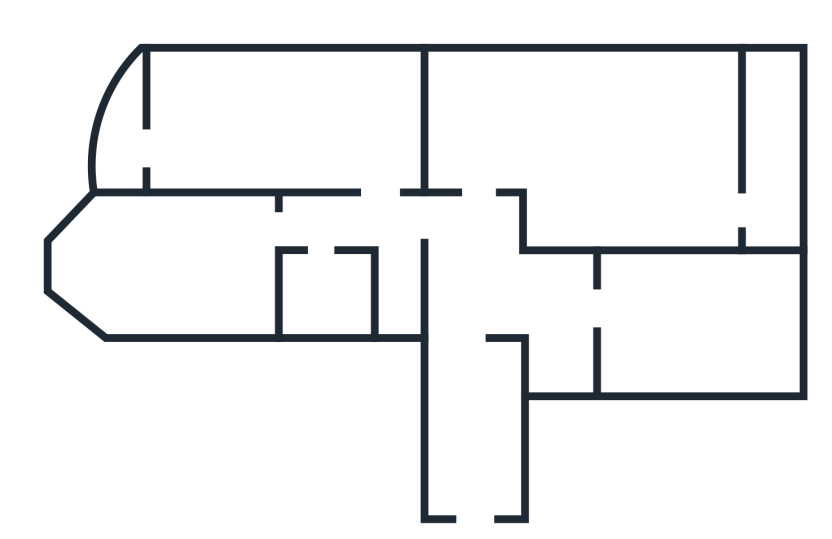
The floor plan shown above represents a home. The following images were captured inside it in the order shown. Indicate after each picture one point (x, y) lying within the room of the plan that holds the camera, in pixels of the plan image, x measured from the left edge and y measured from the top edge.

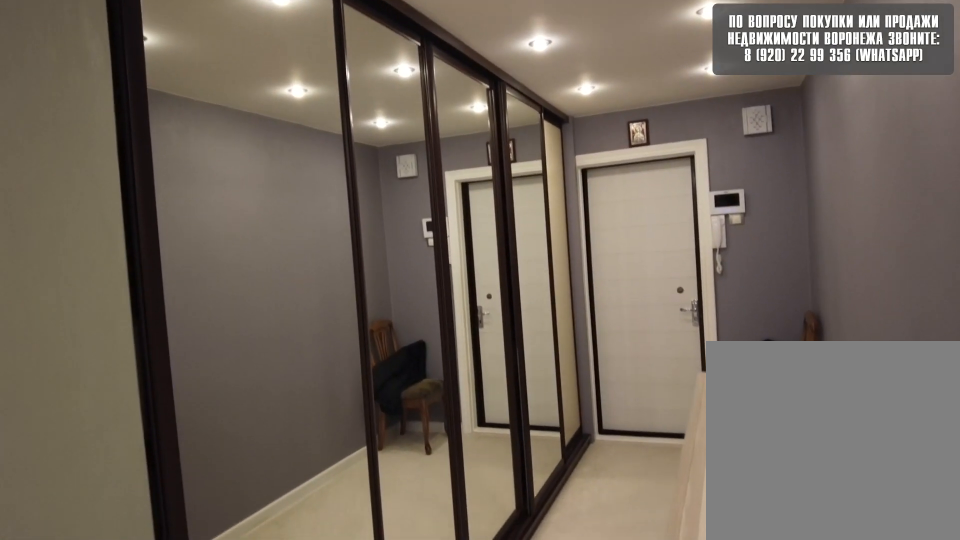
(479, 304)
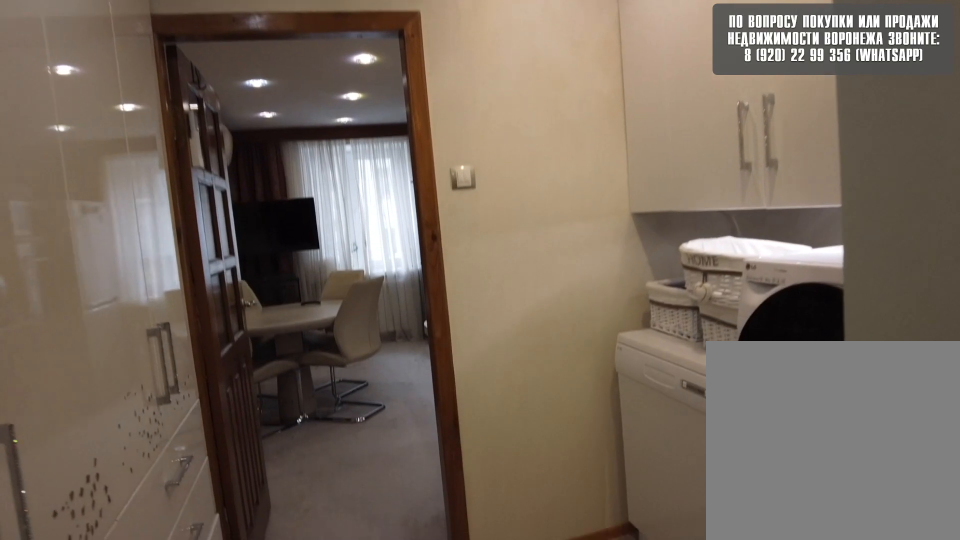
(568, 311)
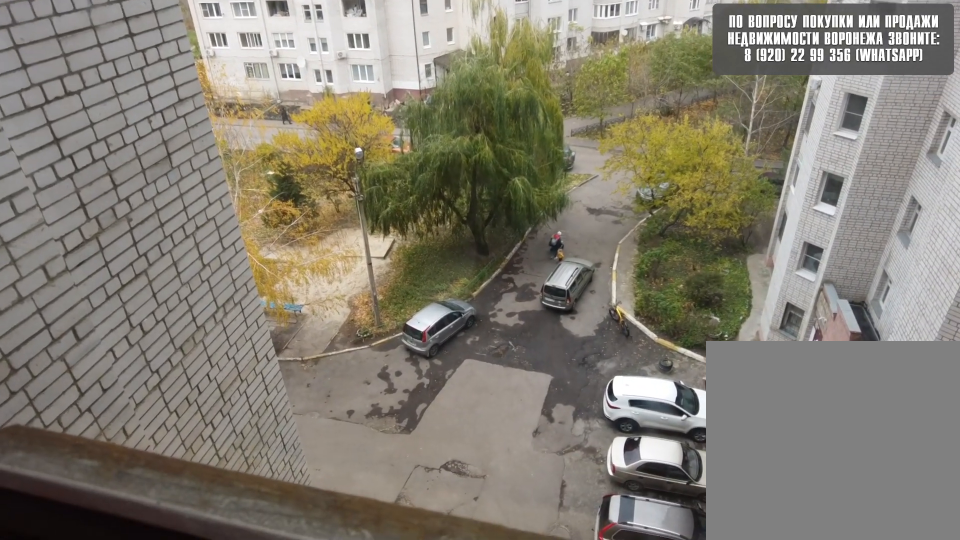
(789, 202)
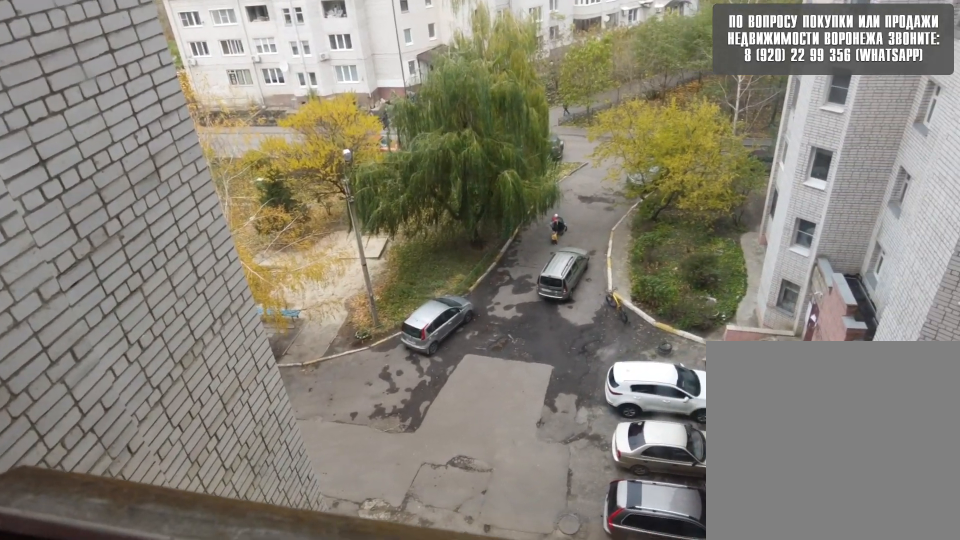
(789, 202)
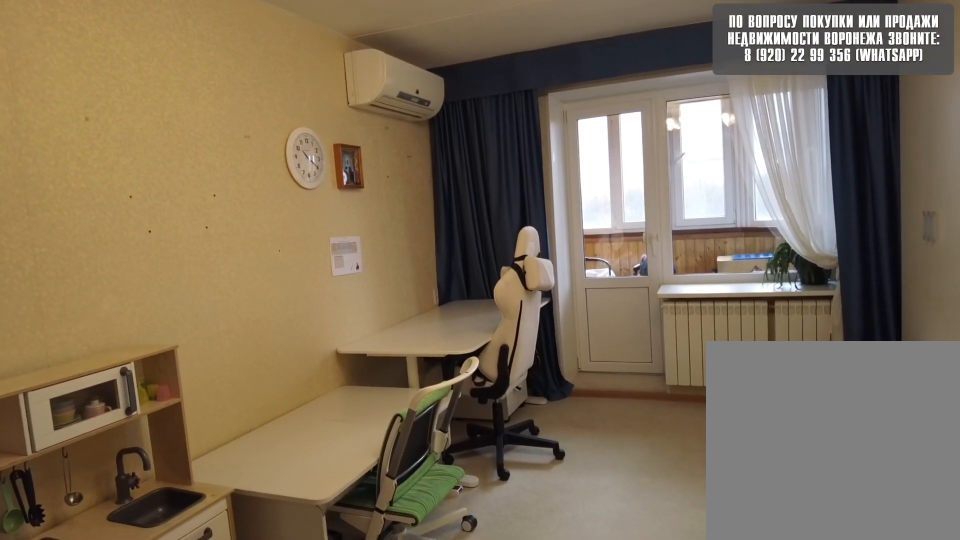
(342, 131)
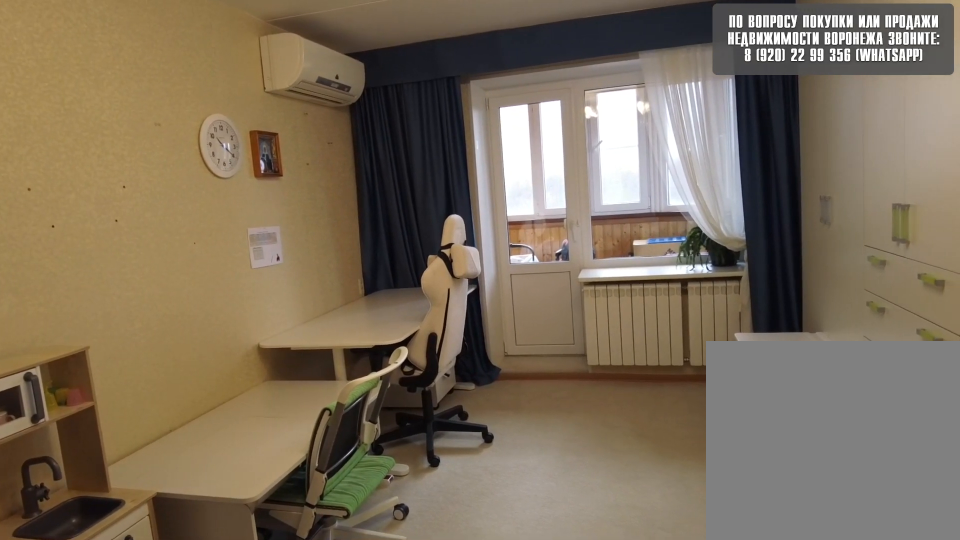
(342, 131)
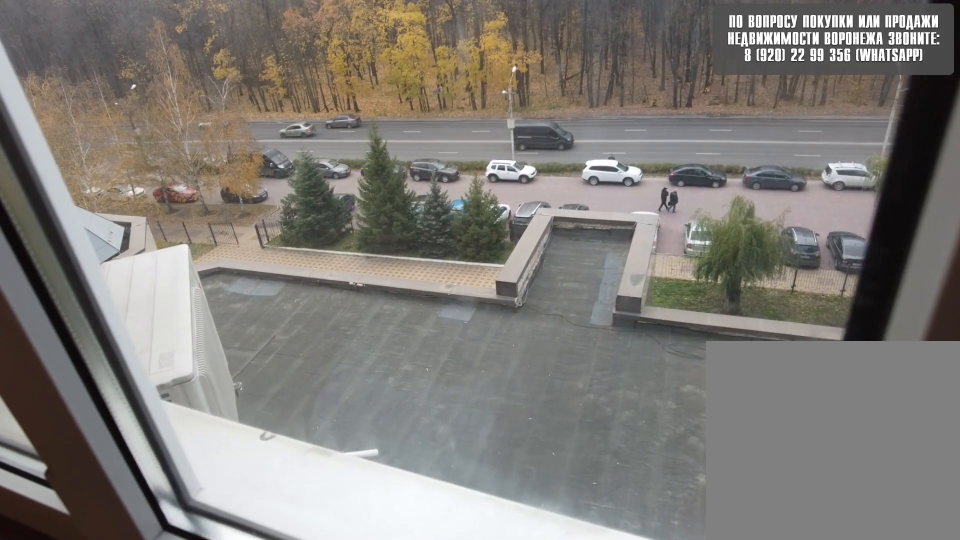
(129, 138)
